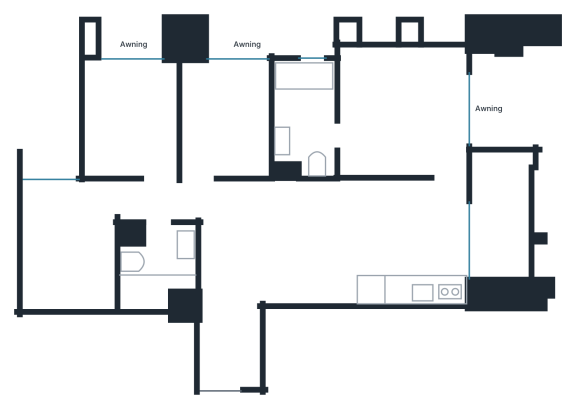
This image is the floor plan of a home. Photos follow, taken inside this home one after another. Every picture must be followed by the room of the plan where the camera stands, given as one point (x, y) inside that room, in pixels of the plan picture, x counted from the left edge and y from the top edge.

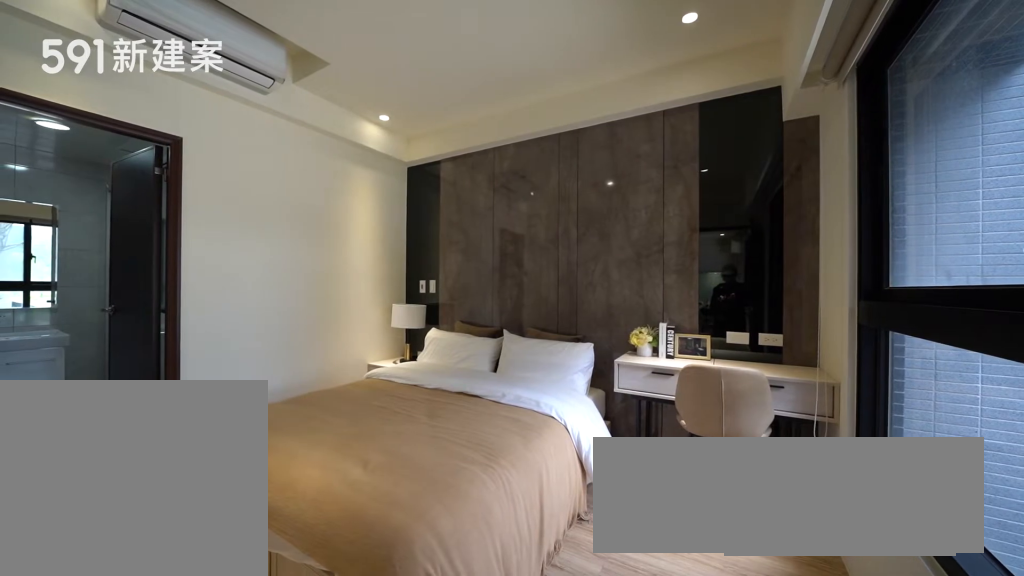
(400, 110)
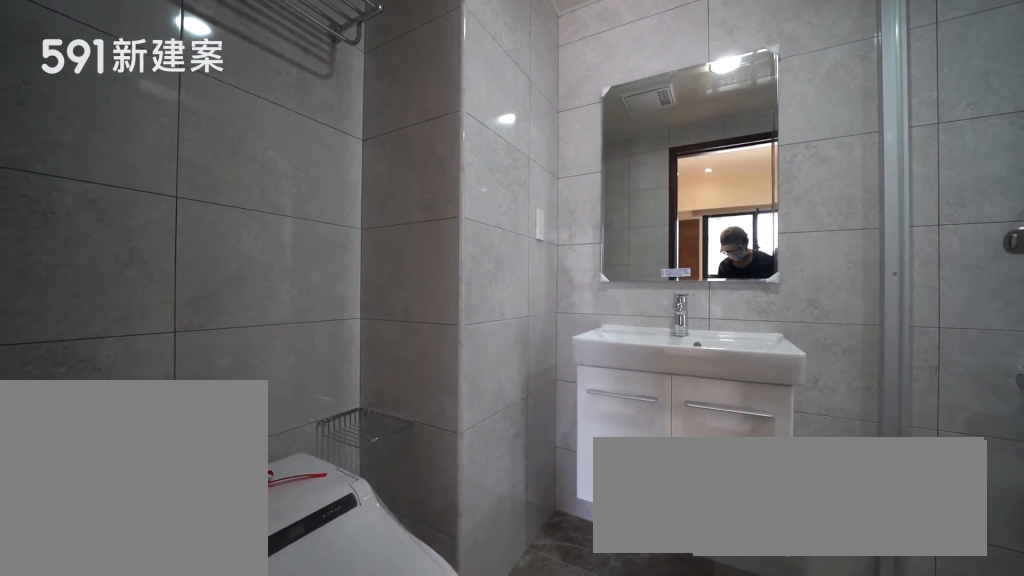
(304, 118)
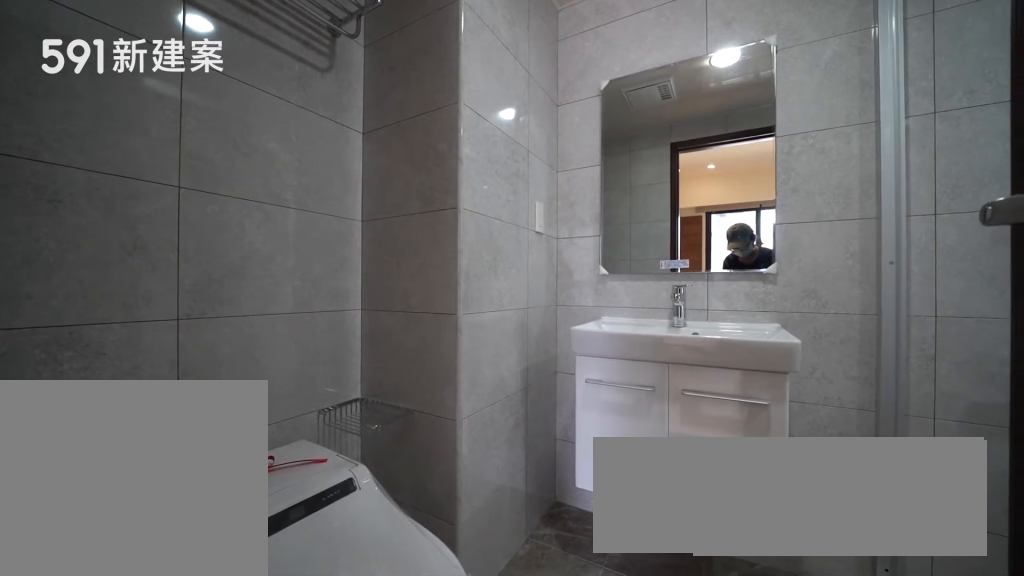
(304, 118)
